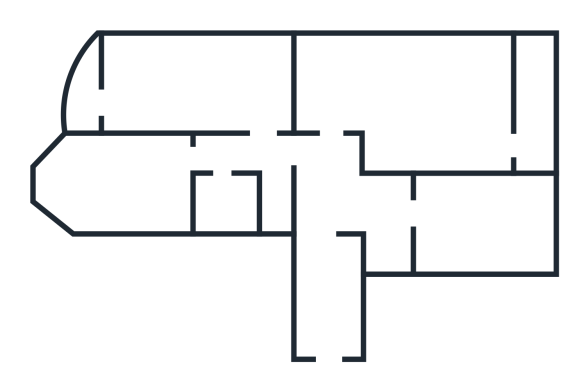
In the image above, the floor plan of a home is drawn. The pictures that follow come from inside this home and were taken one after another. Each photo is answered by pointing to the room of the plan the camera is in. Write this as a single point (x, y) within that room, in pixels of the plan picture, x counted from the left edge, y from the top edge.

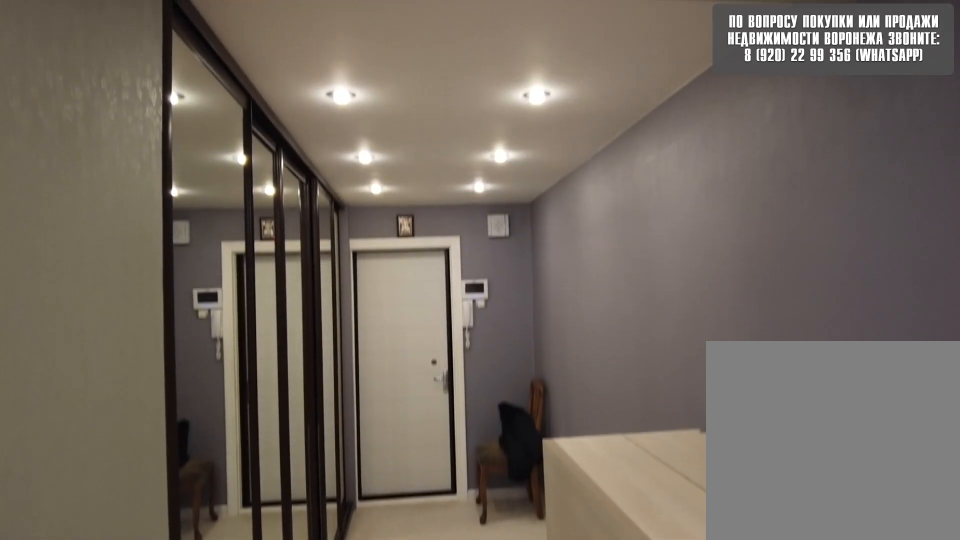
(332, 341)
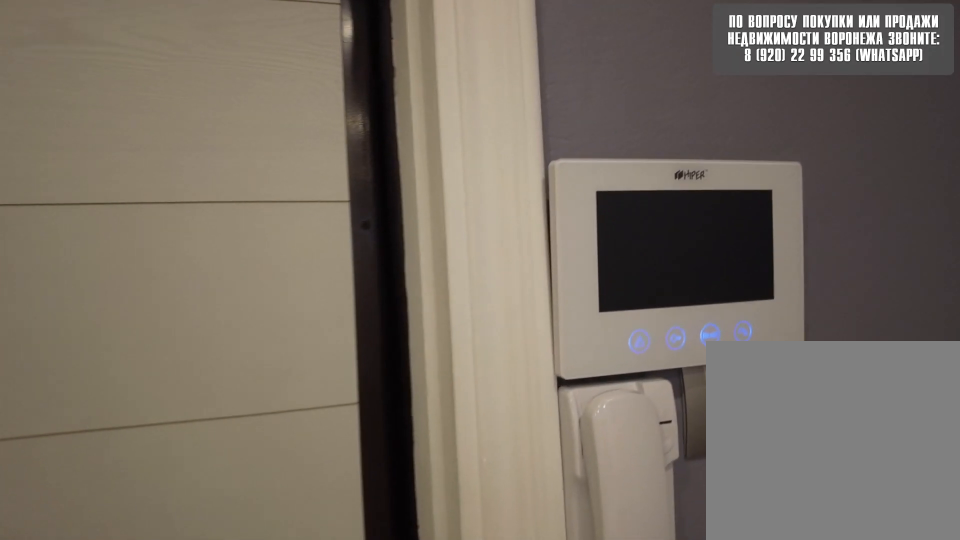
(332, 341)
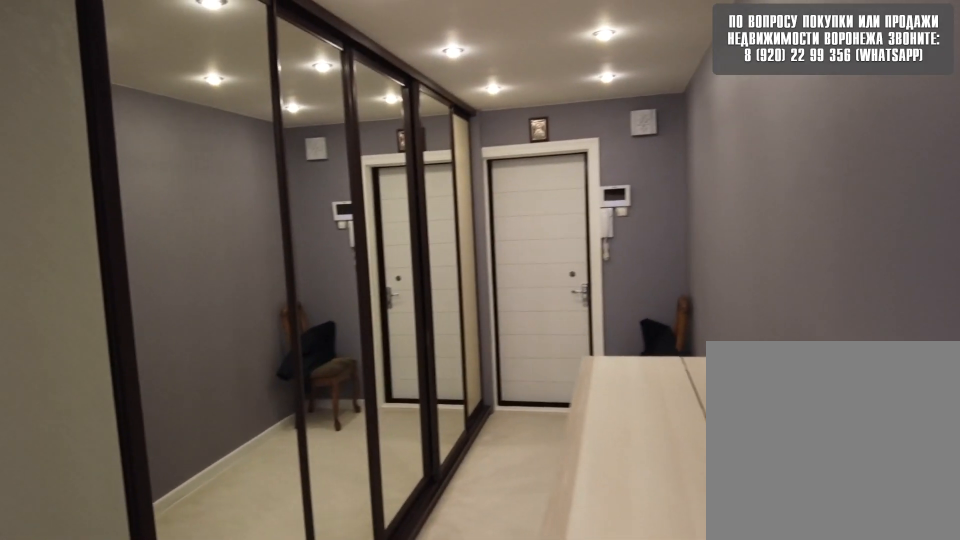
(332, 210)
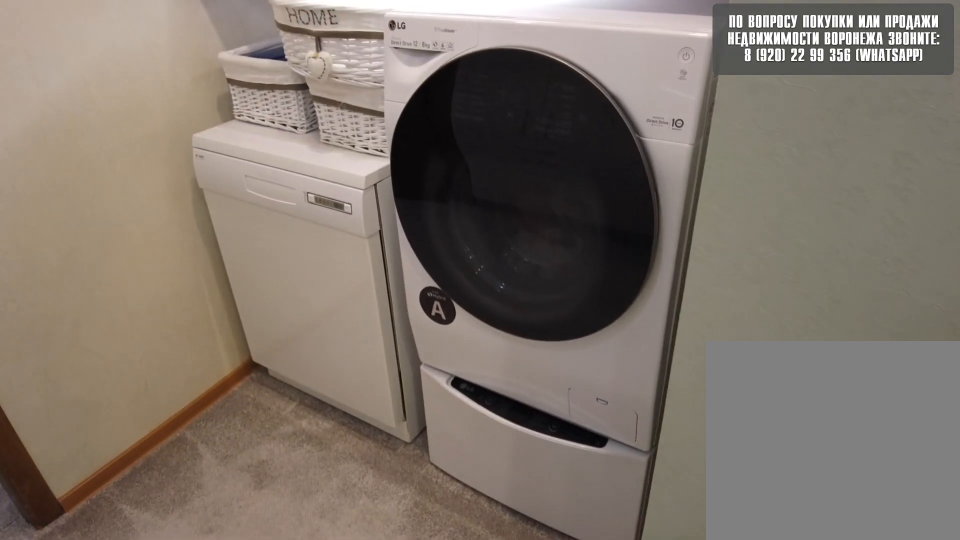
(393, 215)
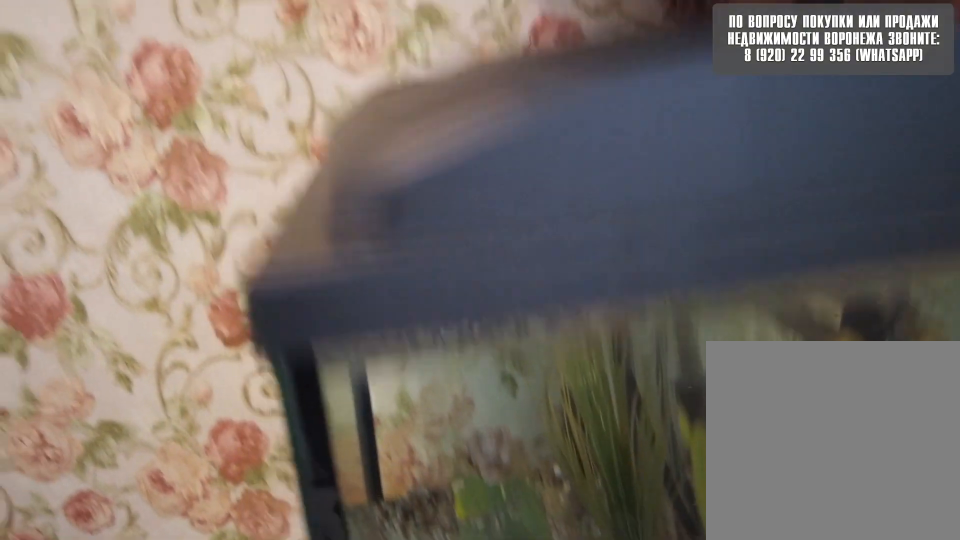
(461, 224)
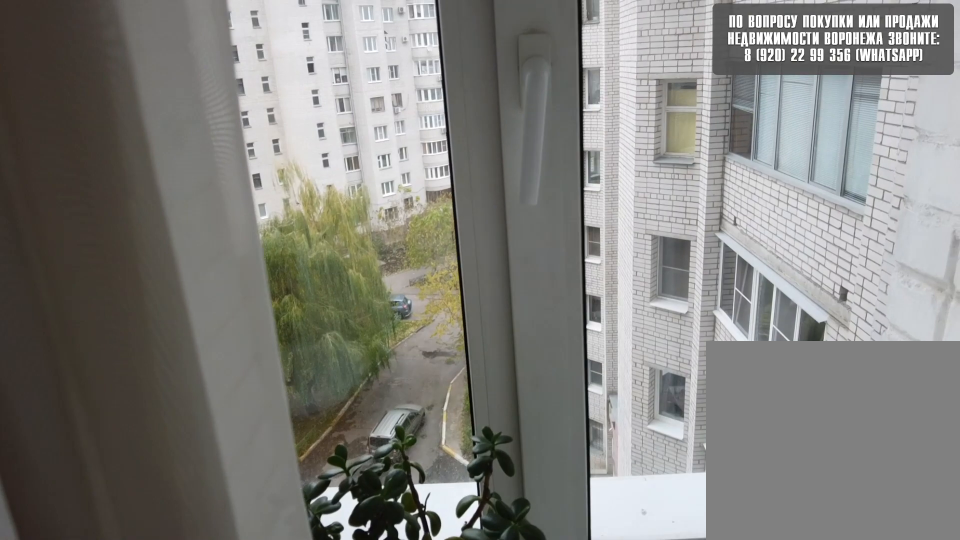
(461, 224)
